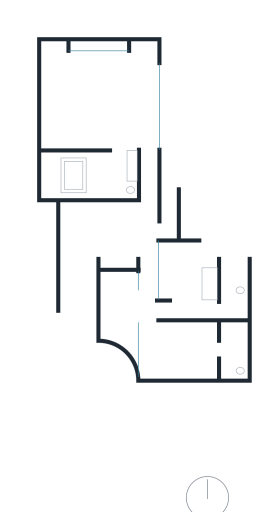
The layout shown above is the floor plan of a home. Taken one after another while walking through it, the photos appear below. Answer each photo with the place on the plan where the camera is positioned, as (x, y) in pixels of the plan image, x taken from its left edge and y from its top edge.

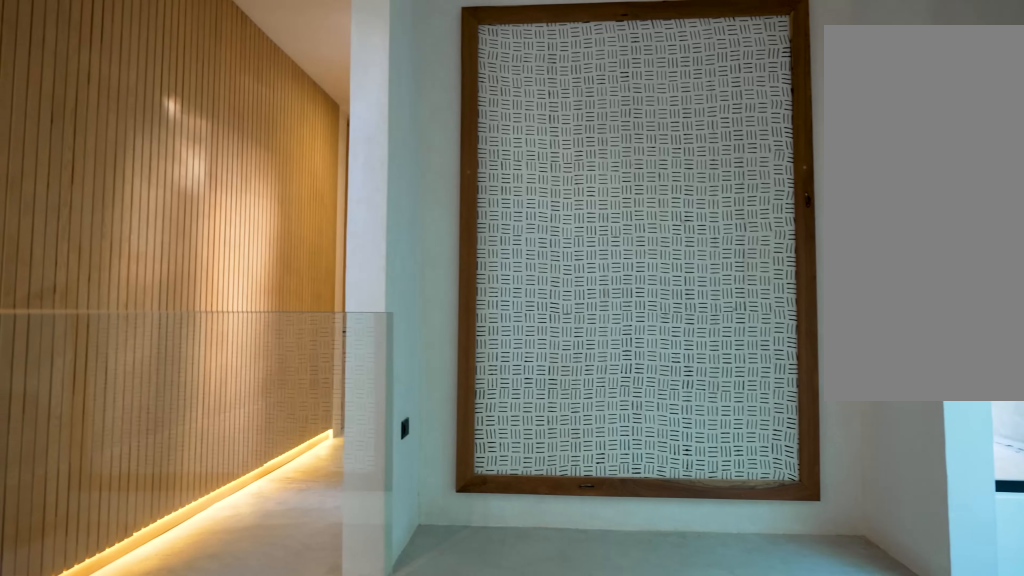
(143, 207)
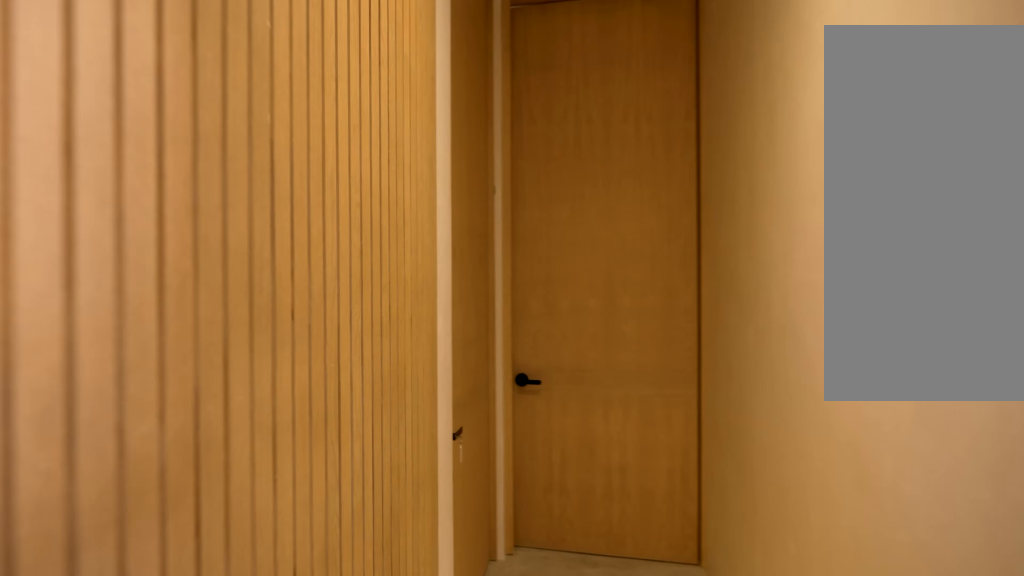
(148, 237)
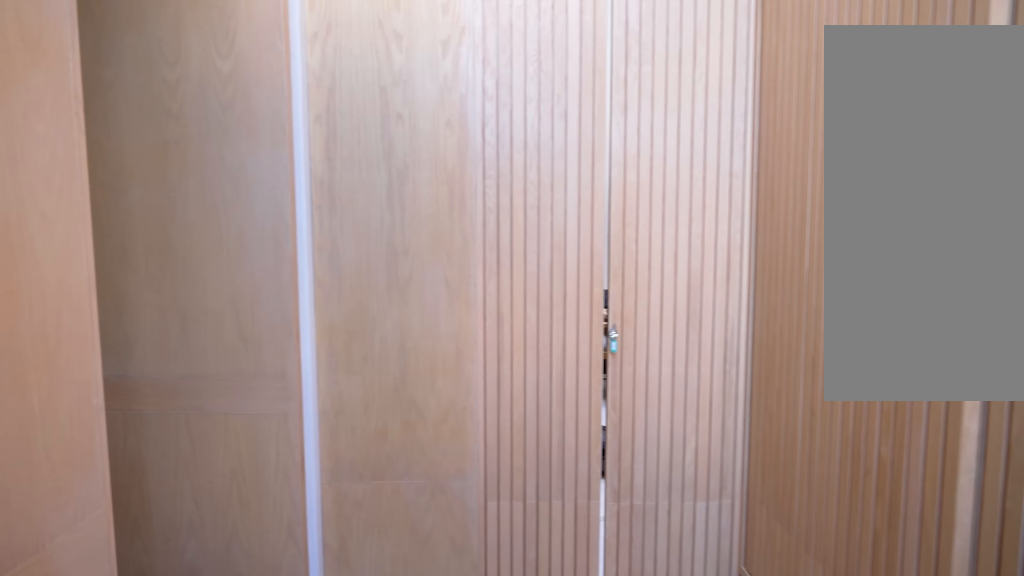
(146, 136)
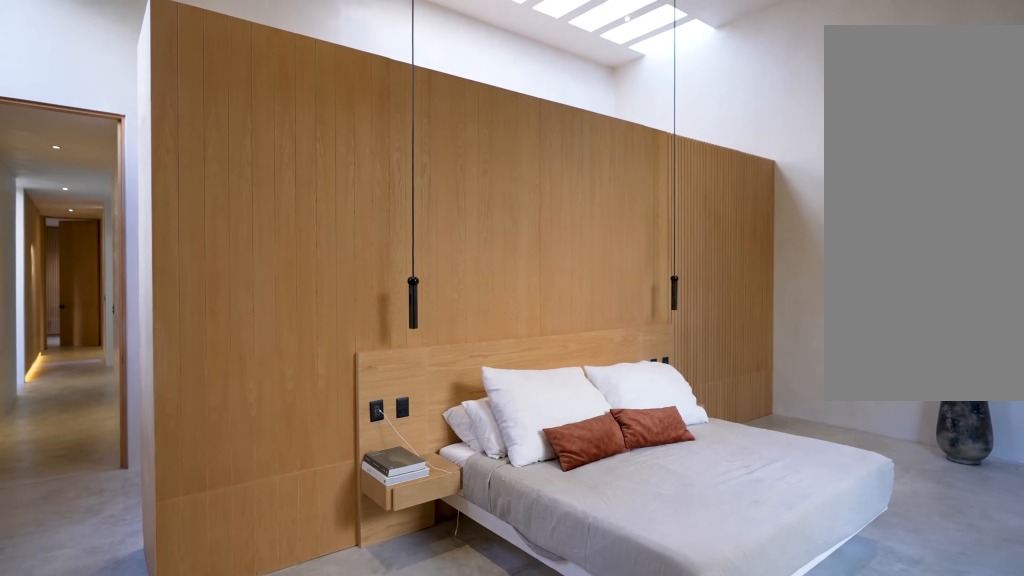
(143, 61)
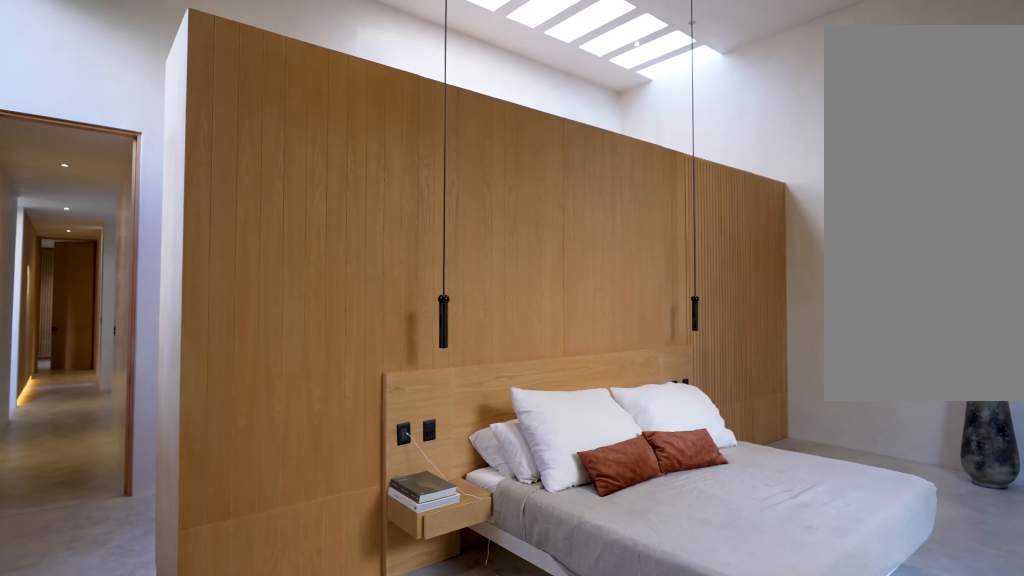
(145, 61)
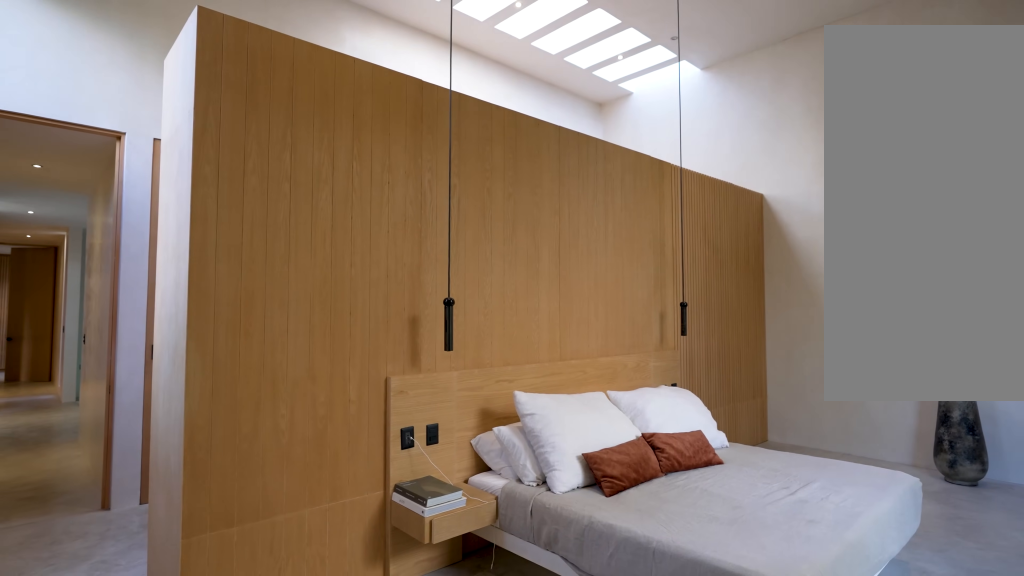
(145, 61)
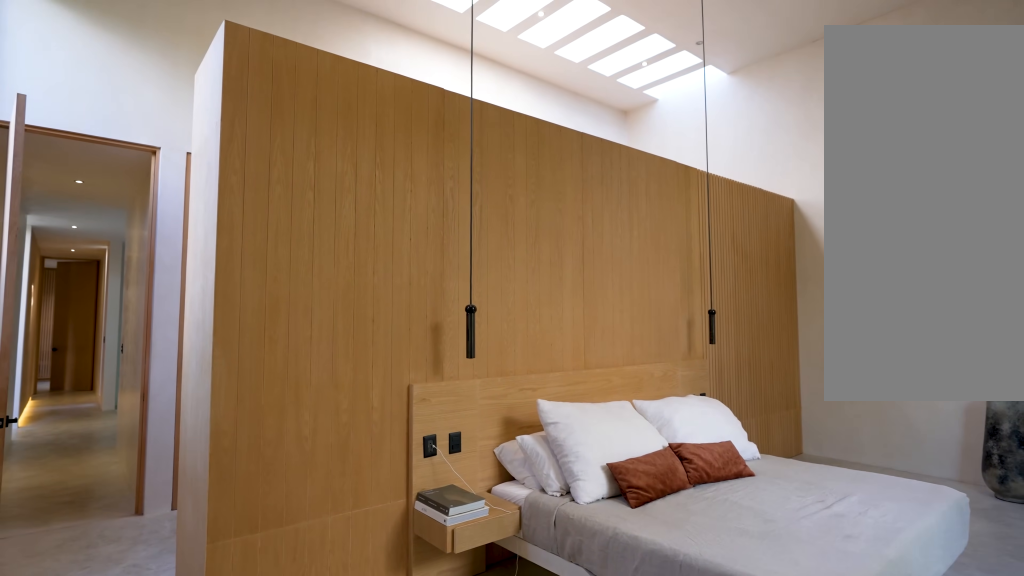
(145, 61)
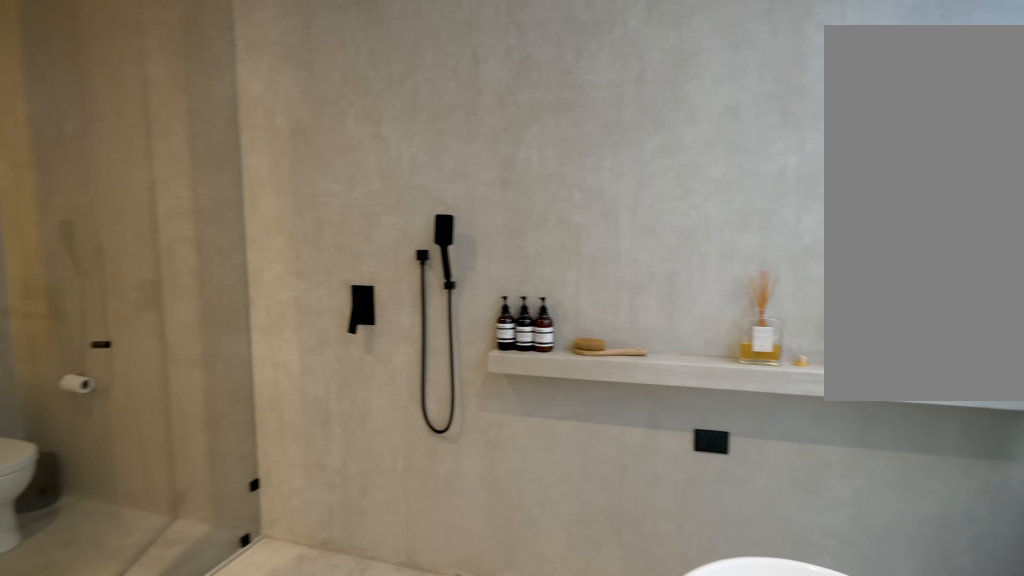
(104, 167)
